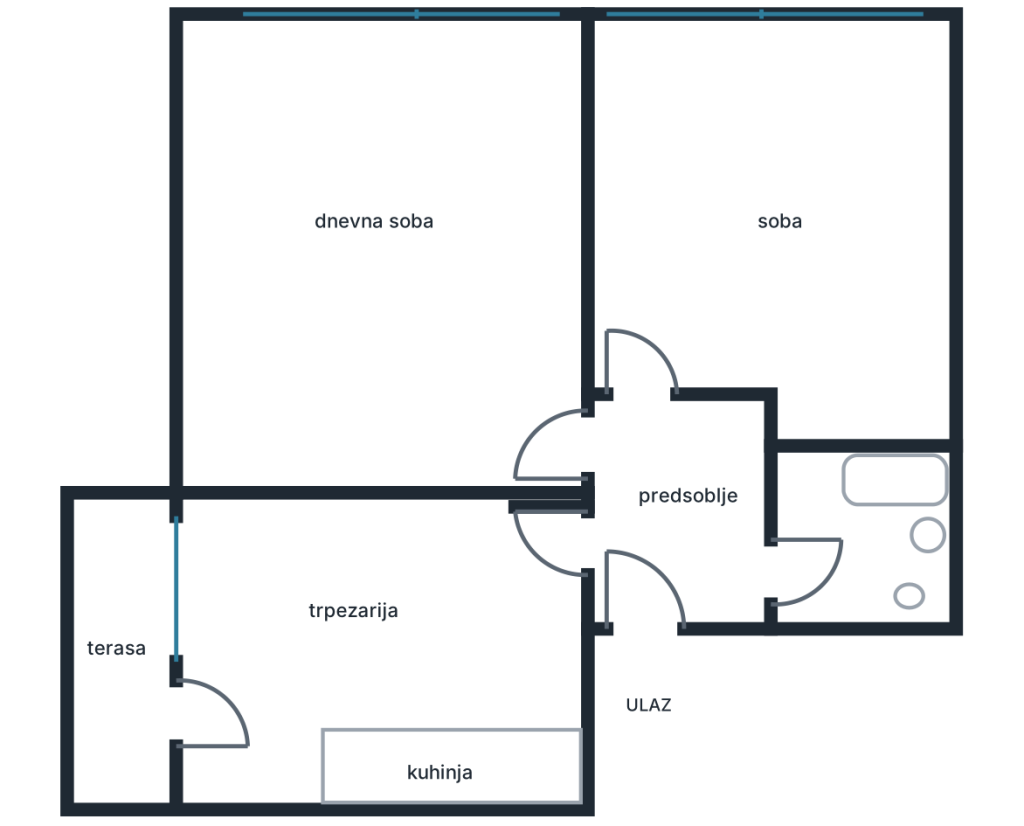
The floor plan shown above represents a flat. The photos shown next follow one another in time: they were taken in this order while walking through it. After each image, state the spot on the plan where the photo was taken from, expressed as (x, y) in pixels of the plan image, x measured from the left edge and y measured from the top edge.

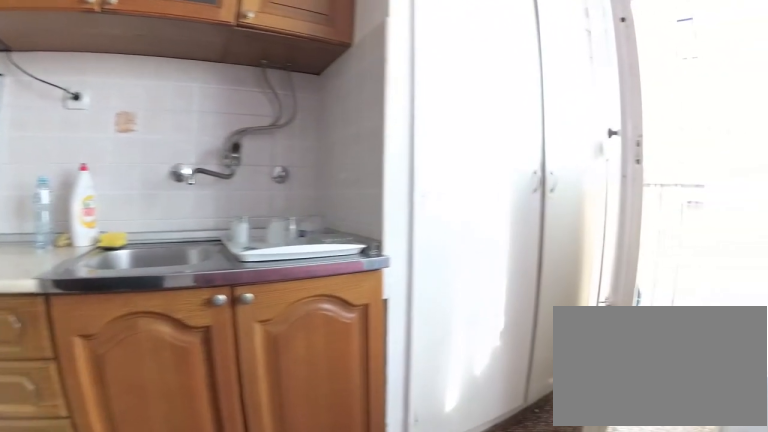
(380, 635)
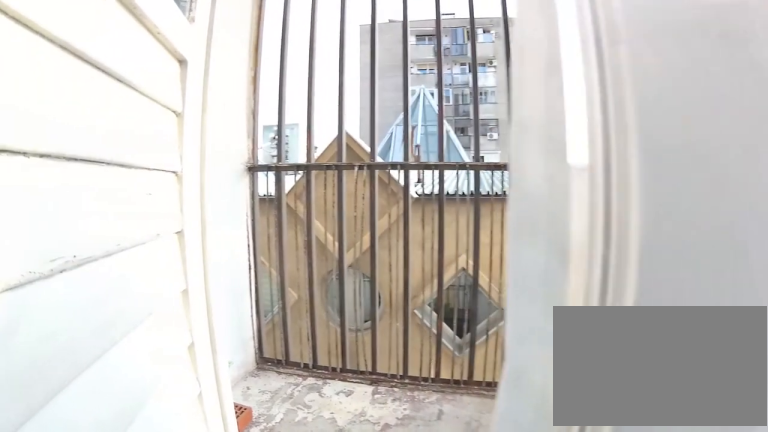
(223, 723)
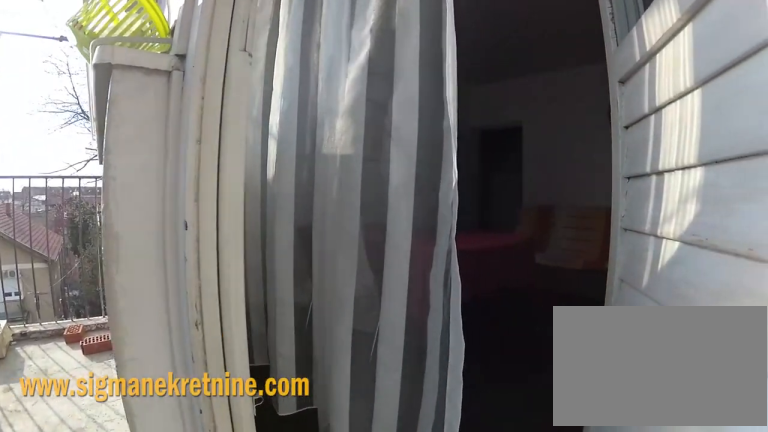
(107, 745)
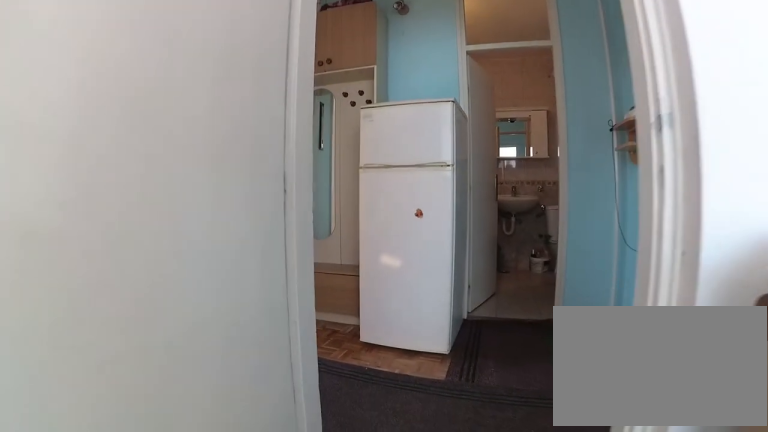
(500, 599)
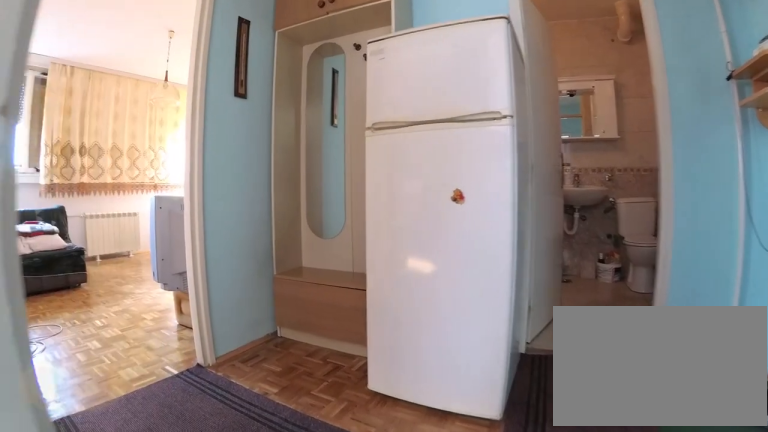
(550, 582)
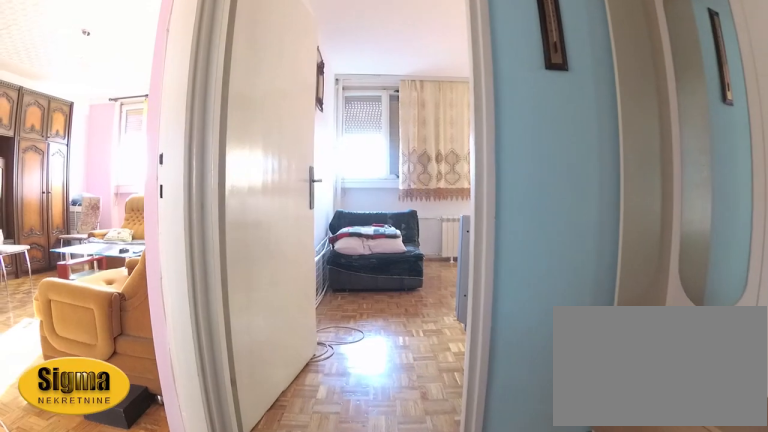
(693, 550)
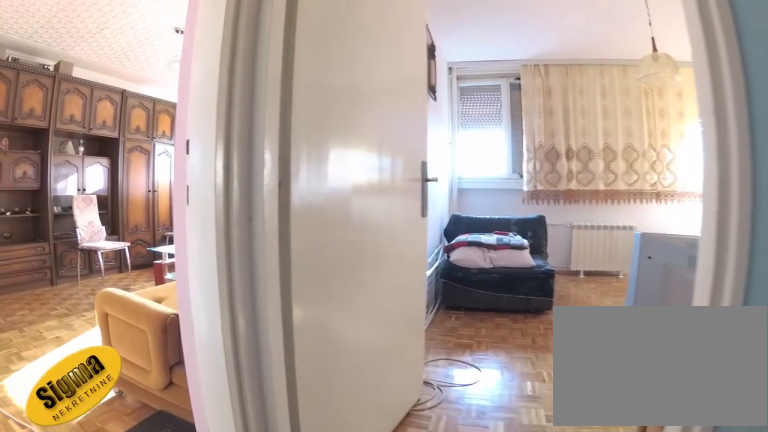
(677, 501)
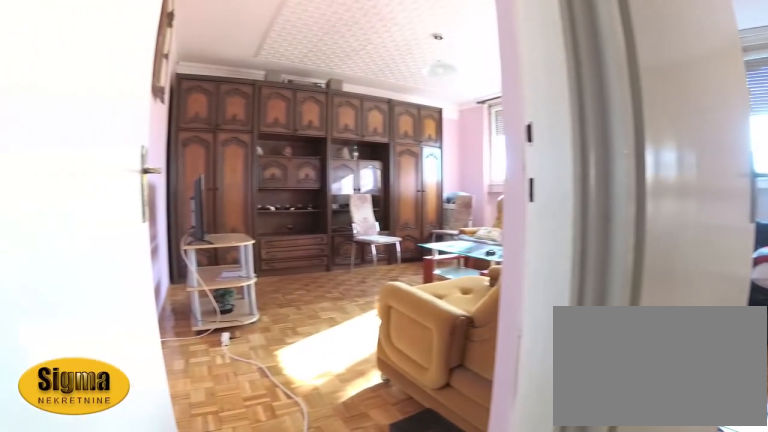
(660, 477)
